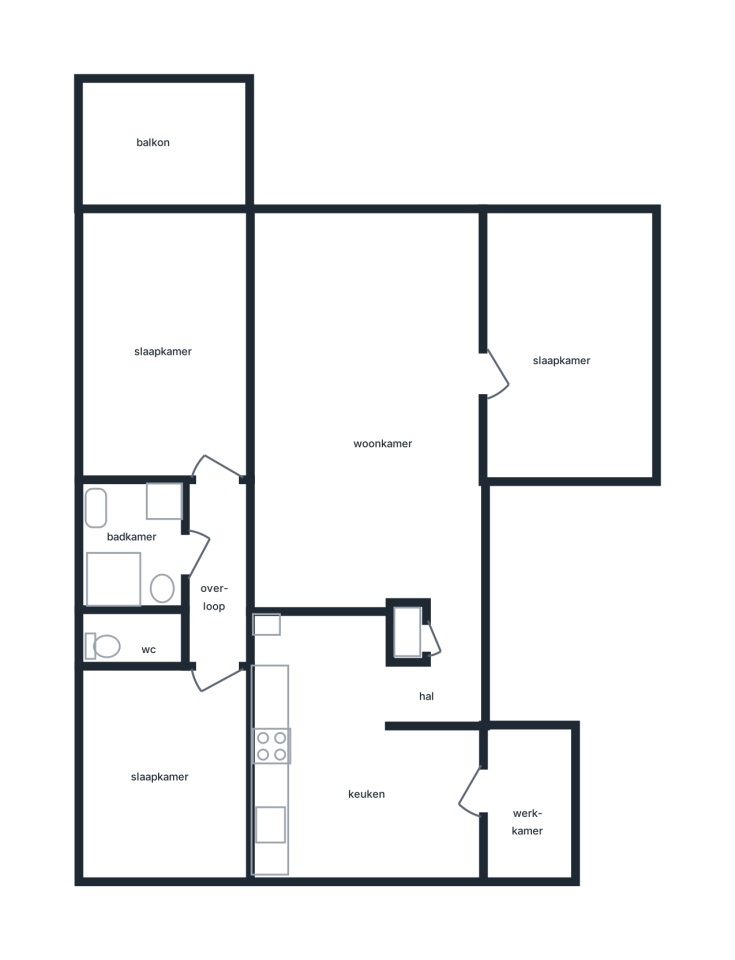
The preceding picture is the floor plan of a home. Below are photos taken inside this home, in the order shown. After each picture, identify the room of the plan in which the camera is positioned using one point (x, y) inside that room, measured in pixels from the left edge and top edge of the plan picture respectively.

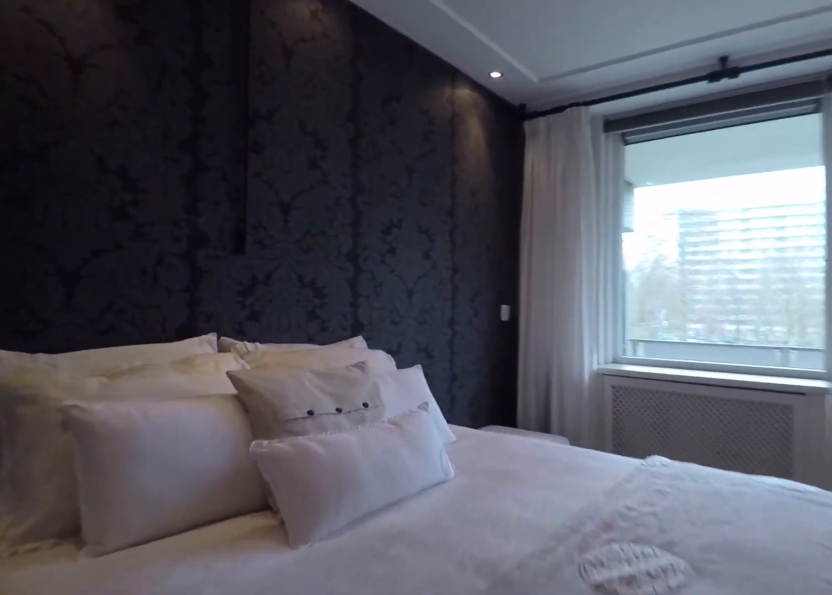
(167, 347)
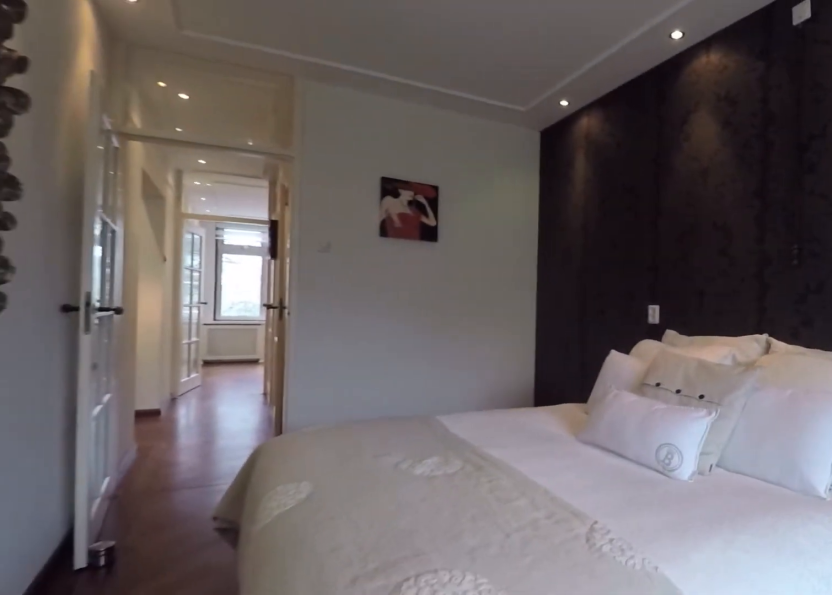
(167, 347)
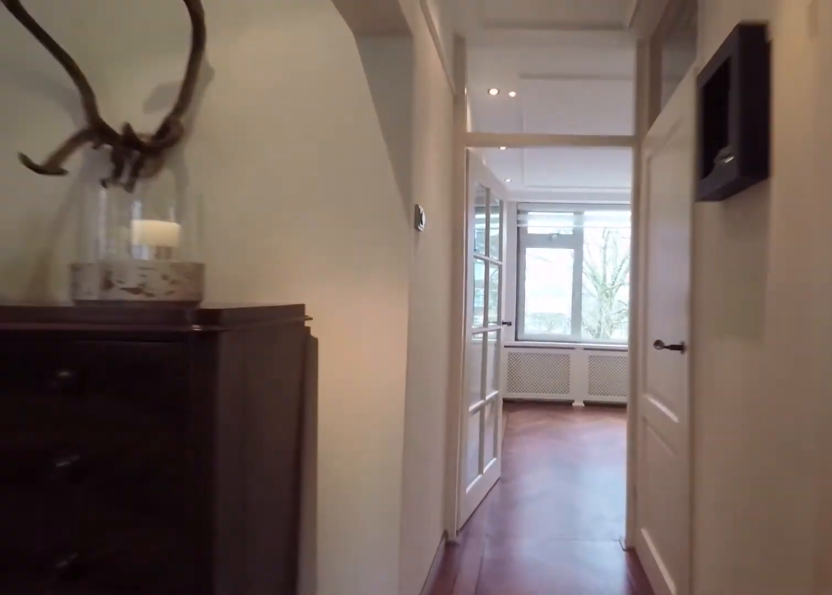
(217, 575)
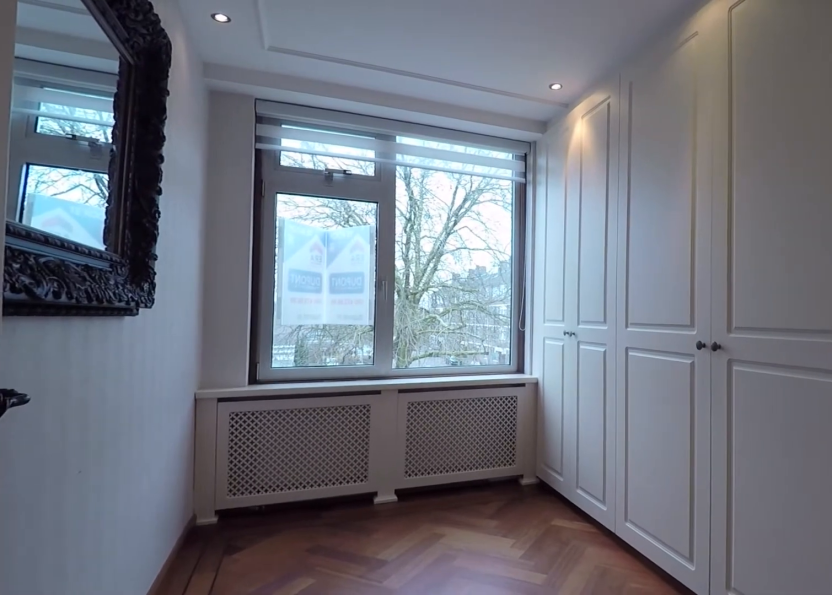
(167, 771)
